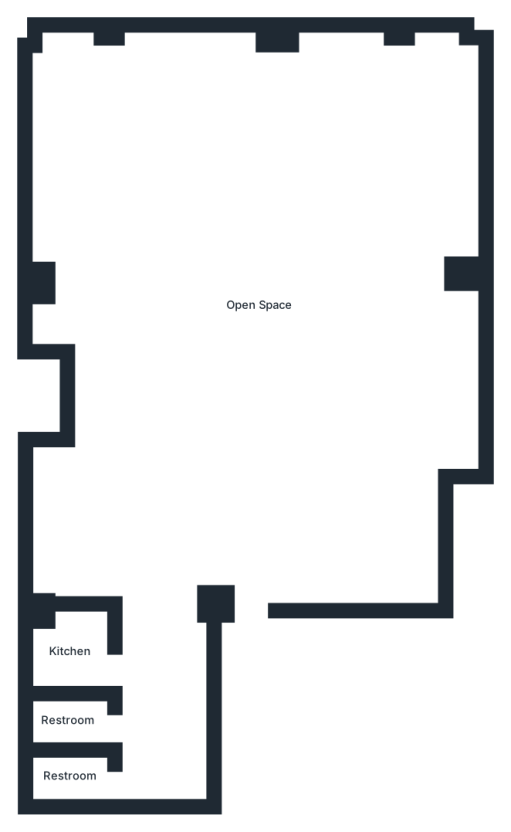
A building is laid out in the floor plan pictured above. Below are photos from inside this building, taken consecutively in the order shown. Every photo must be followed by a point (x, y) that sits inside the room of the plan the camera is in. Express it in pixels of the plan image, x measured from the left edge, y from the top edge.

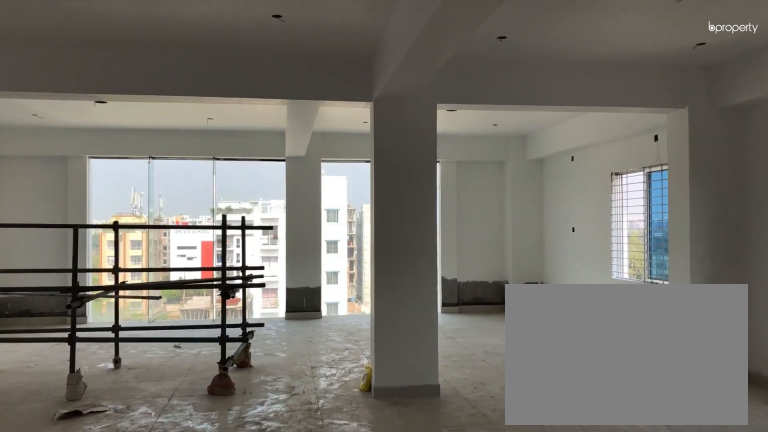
(252, 470)
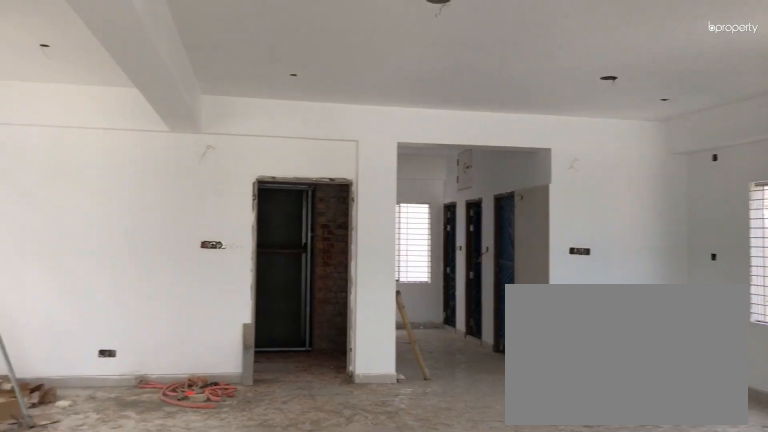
(258, 309)
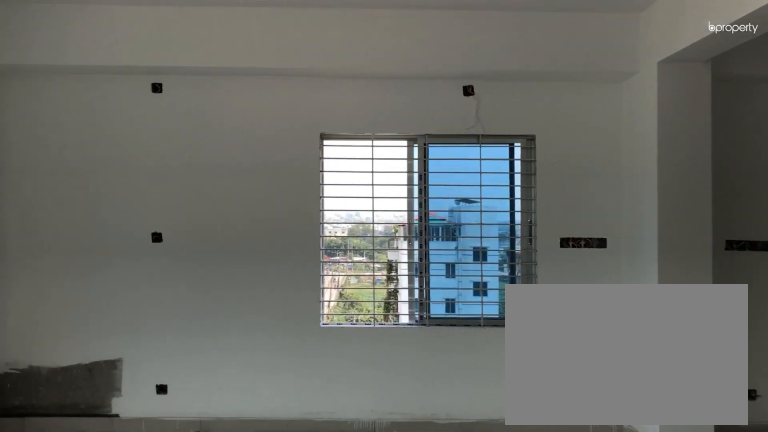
(258, 309)
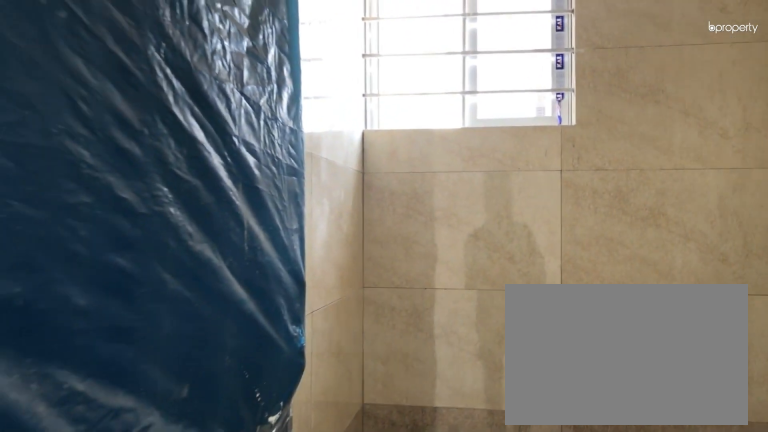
(69, 720)
